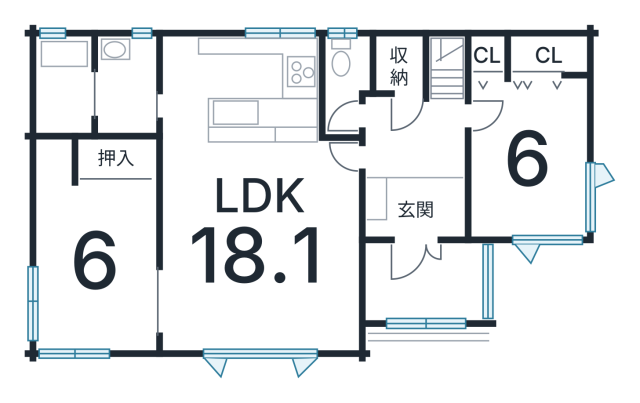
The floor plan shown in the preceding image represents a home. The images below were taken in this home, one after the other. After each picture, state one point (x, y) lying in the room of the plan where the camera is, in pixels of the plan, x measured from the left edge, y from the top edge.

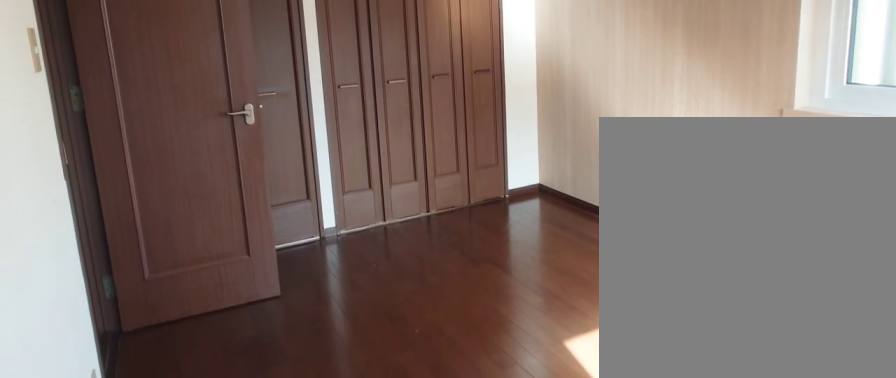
(518, 181)
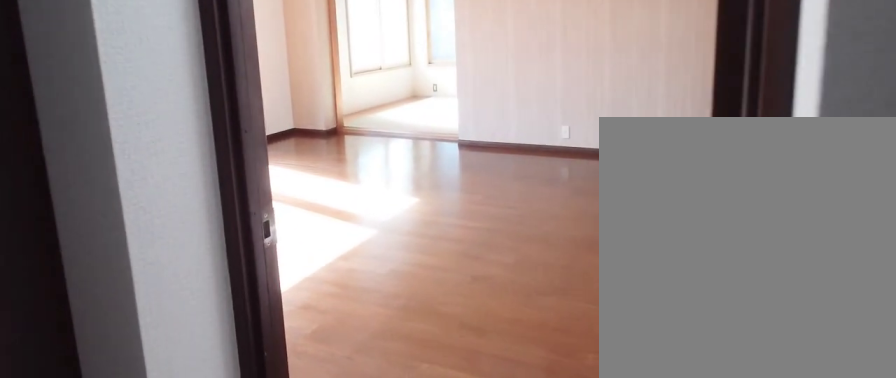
(253, 255)
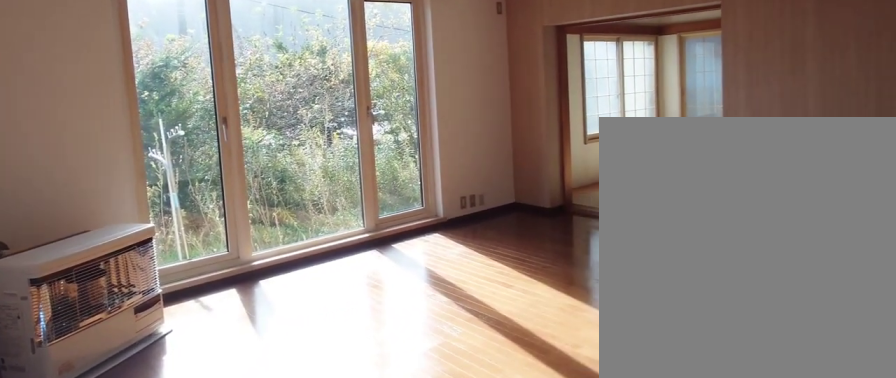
(253, 255)
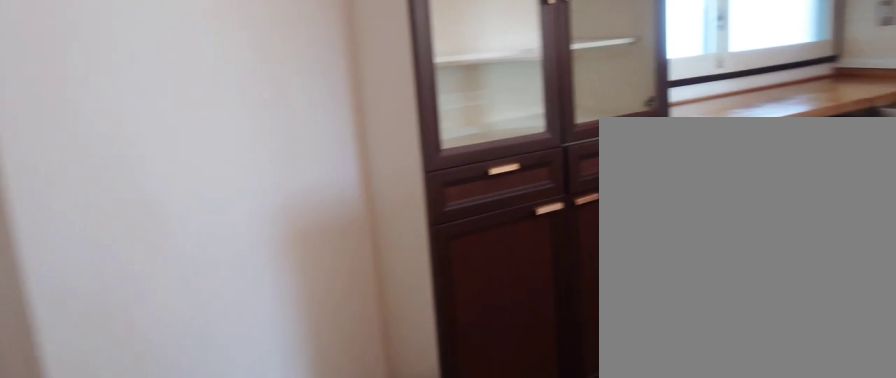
(237, 97)
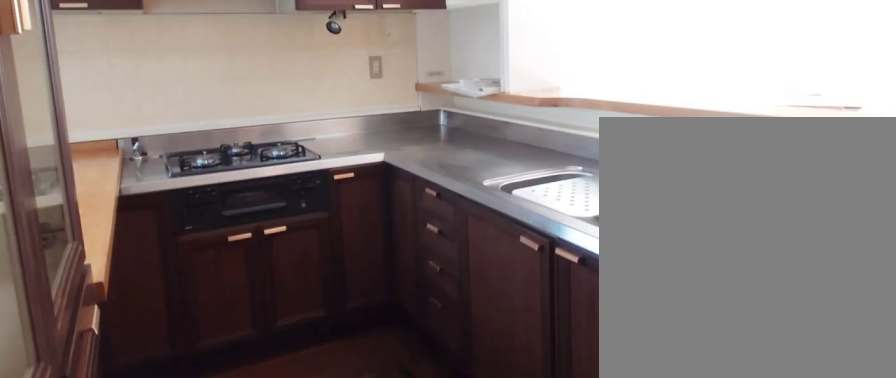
(237, 97)
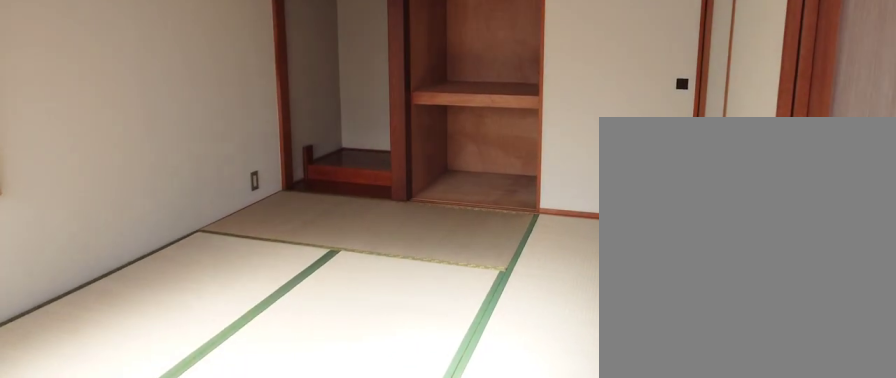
(88, 266)
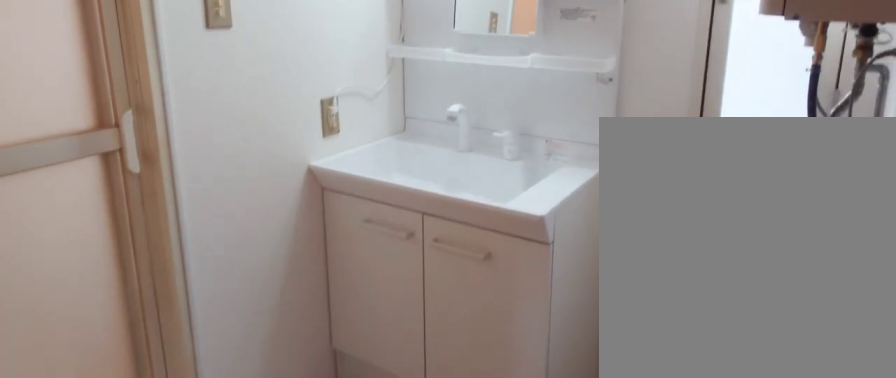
(121, 92)
